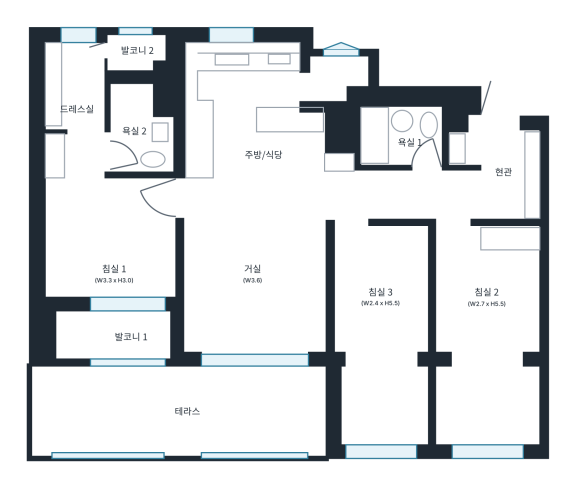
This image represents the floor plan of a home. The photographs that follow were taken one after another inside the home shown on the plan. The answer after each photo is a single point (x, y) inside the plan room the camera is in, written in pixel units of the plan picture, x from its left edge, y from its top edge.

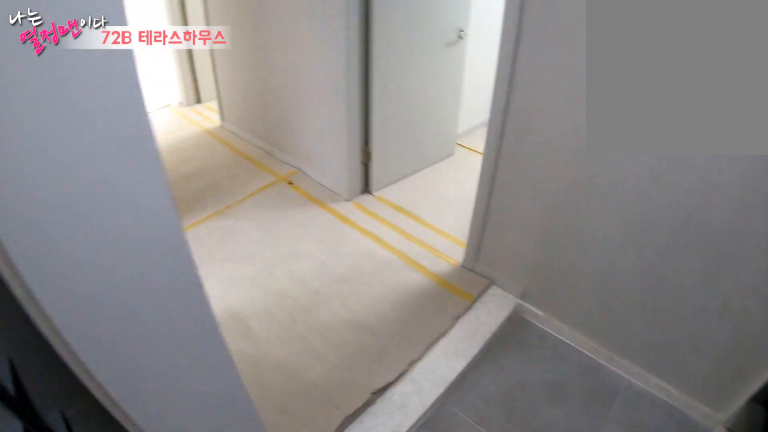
(507, 171)
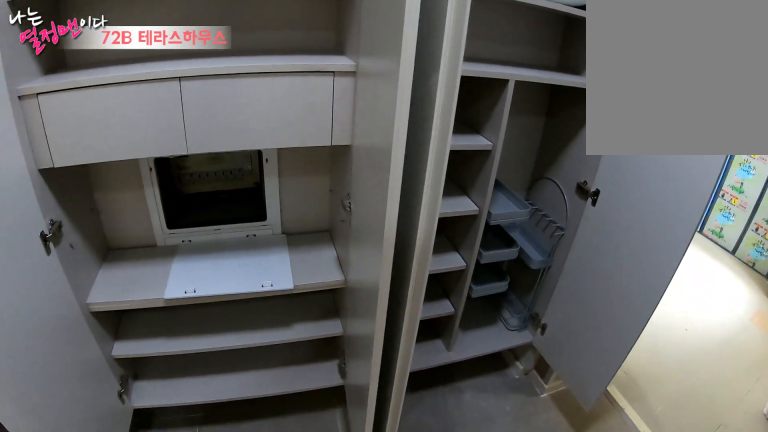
(507, 171)
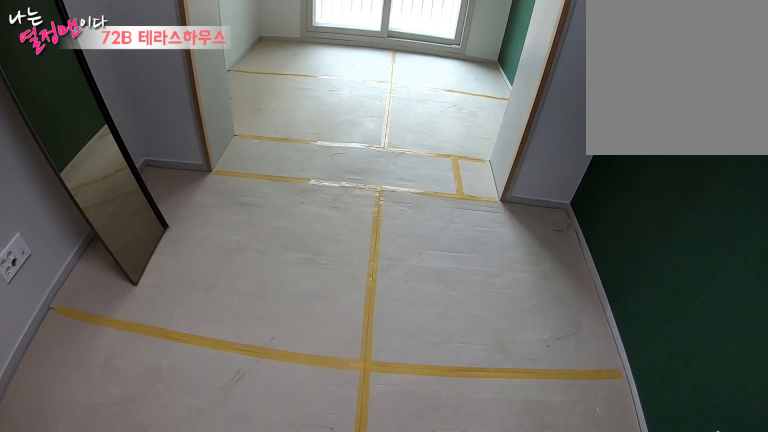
(488, 306)
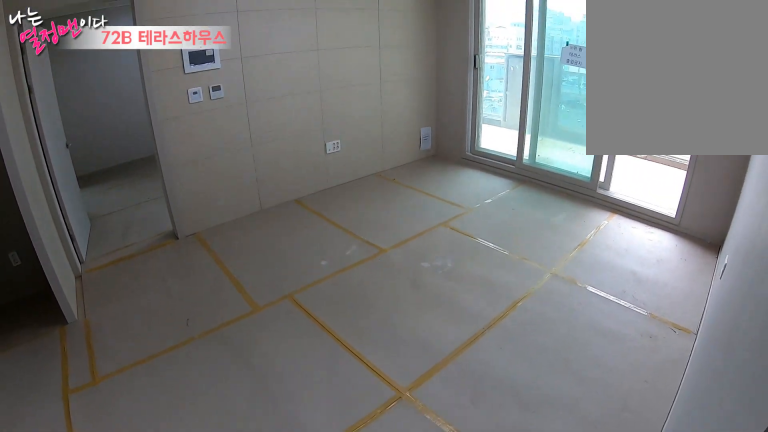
(250, 278)
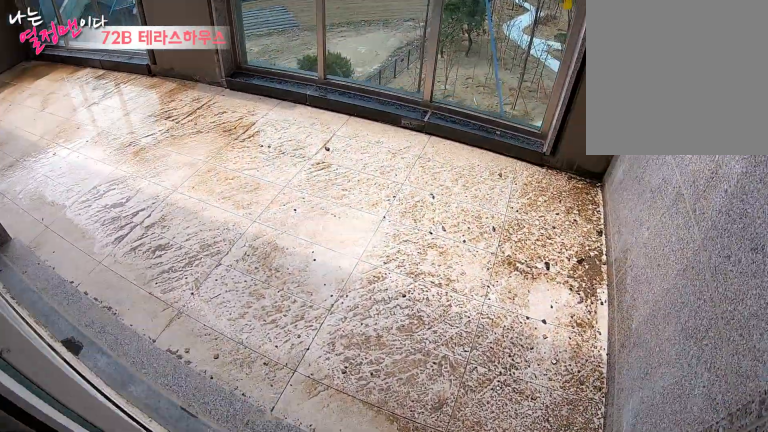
(184, 411)
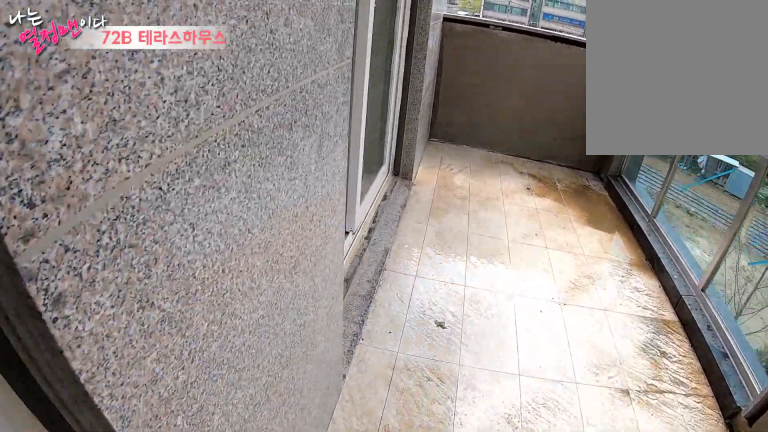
(184, 411)
